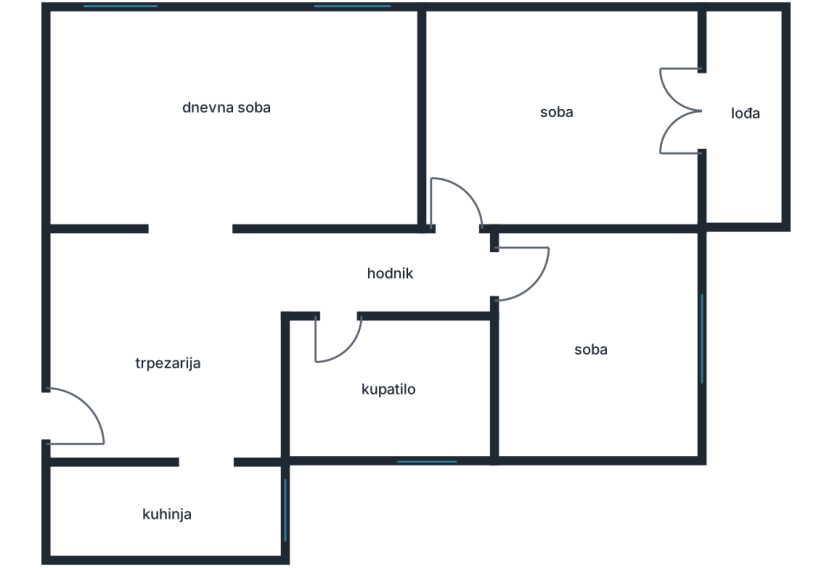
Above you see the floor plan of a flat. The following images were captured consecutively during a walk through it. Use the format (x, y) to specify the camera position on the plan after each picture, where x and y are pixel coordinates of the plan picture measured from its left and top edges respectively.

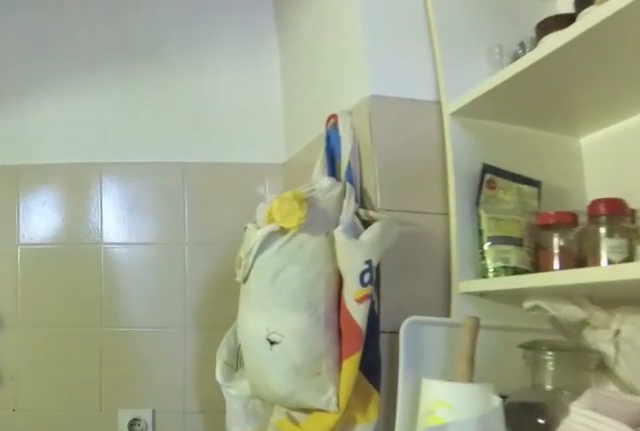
(141, 502)
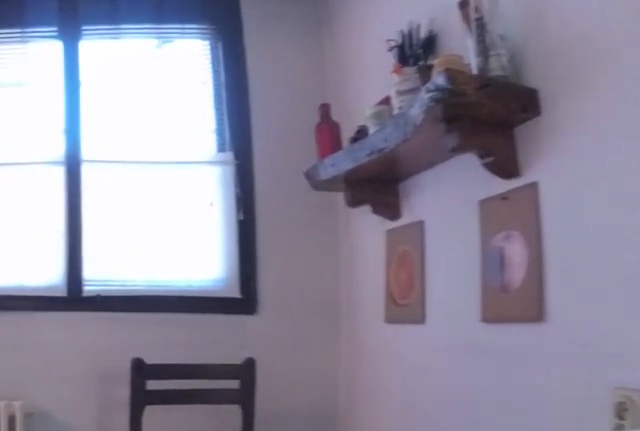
(118, 507)
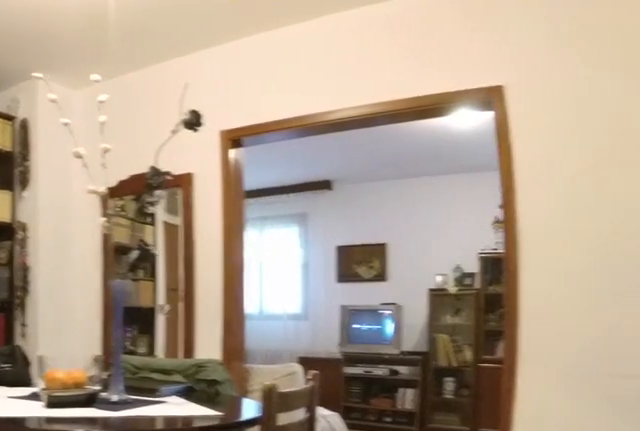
(214, 448)
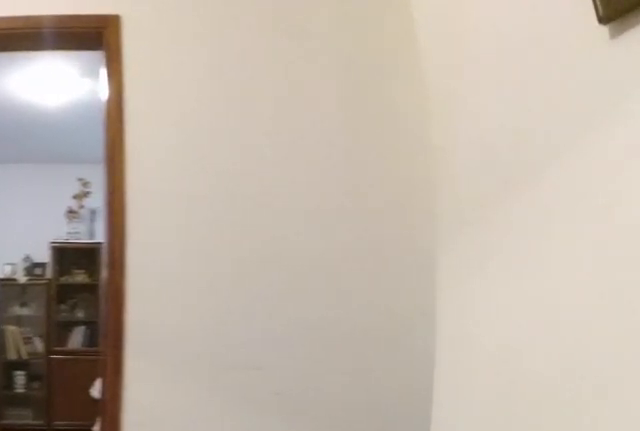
(217, 406)
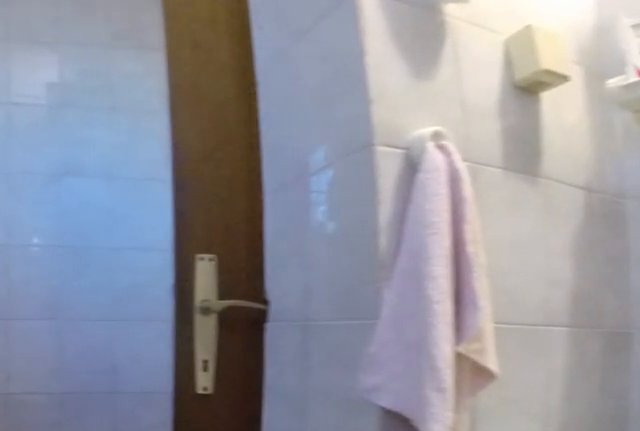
(426, 400)
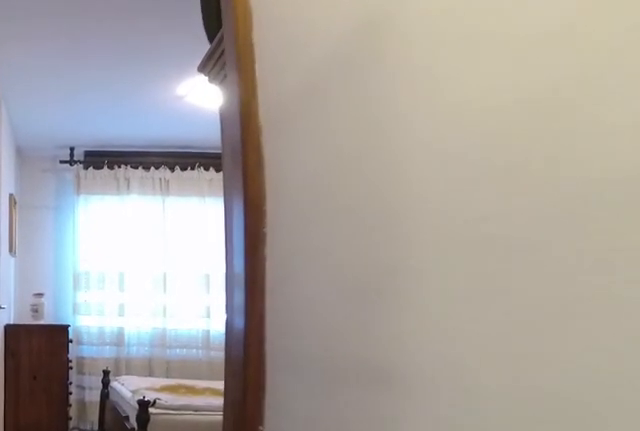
(383, 280)
